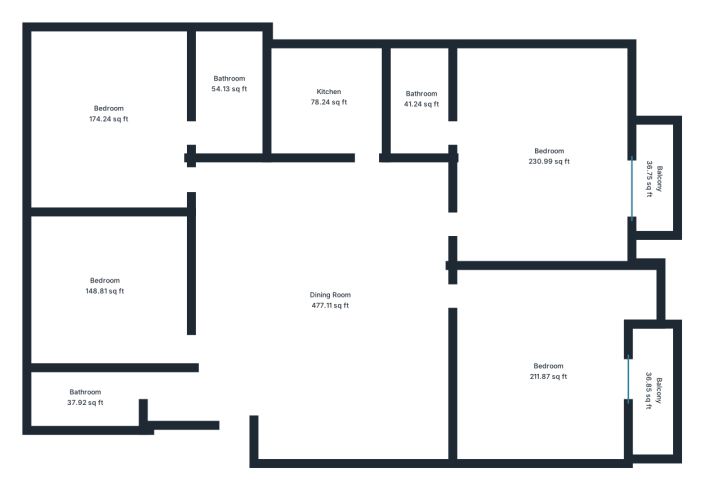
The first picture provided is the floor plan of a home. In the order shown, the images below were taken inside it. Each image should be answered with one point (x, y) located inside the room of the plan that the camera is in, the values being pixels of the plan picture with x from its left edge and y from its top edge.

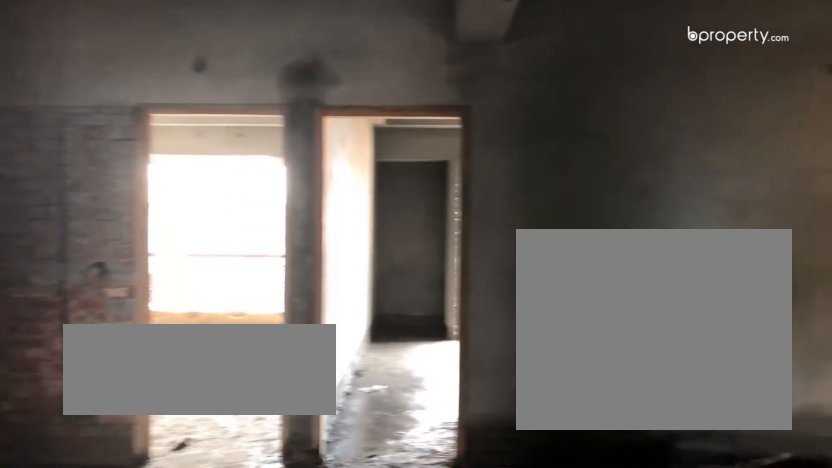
(331, 302)
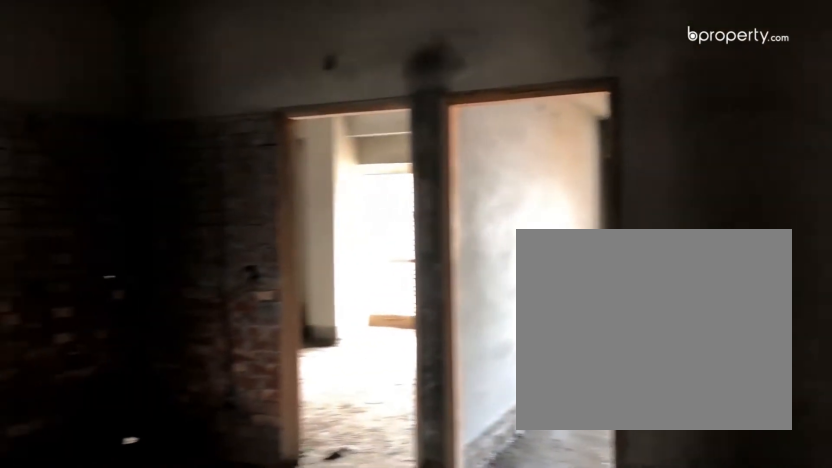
(331, 302)
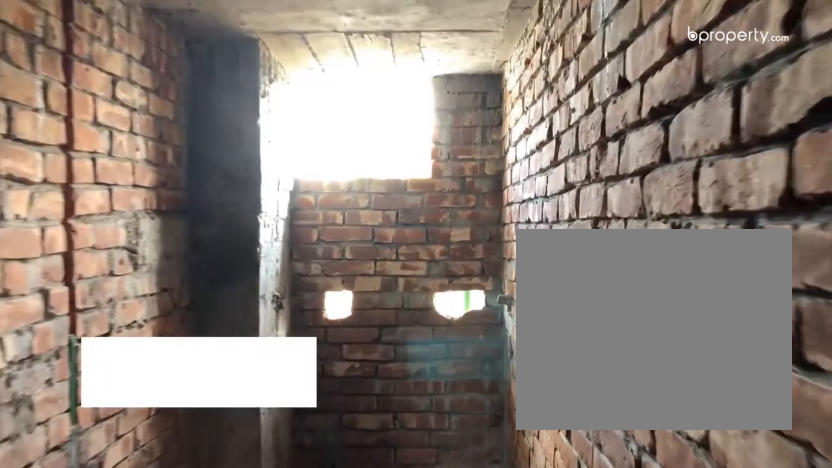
(82, 397)
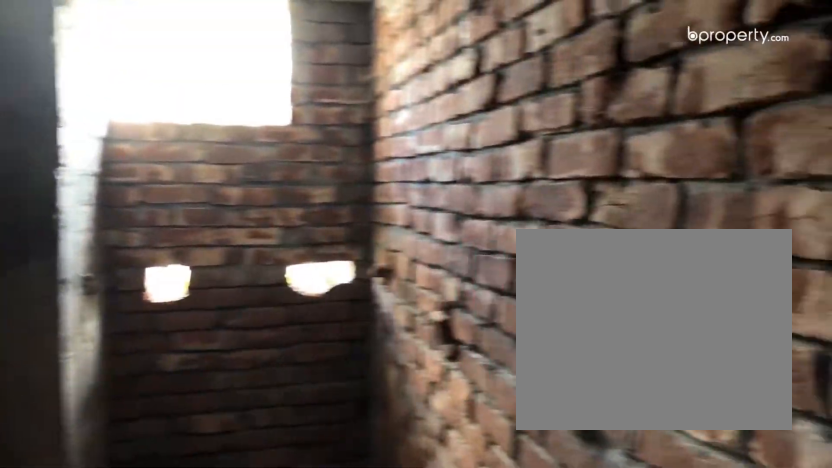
(82, 397)
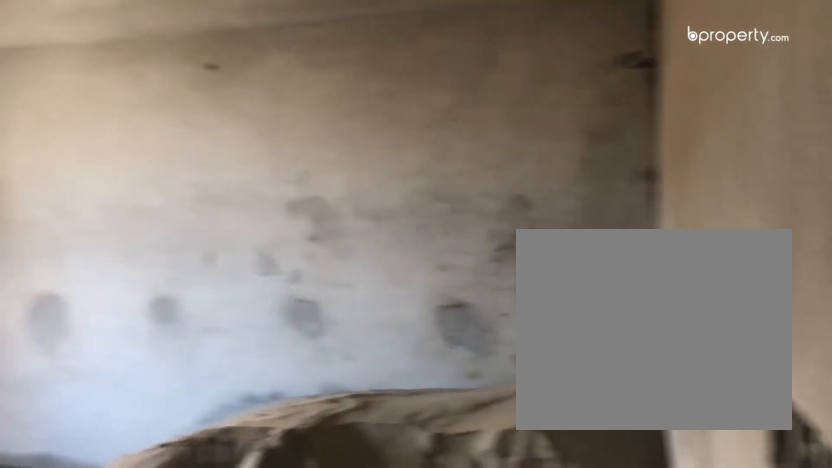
(108, 292)
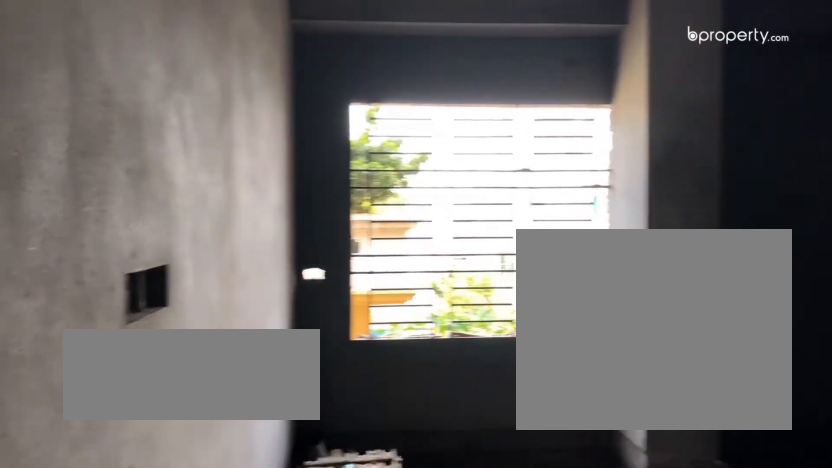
(110, 114)
